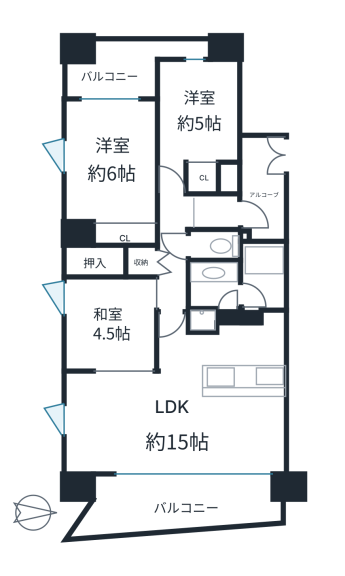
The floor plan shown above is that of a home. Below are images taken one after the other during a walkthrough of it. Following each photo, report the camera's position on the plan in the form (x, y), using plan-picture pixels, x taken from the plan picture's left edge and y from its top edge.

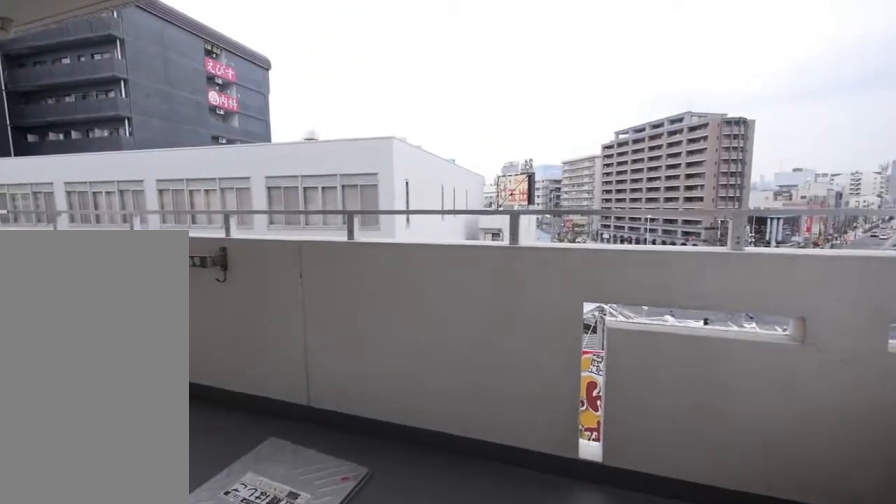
(112, 505)
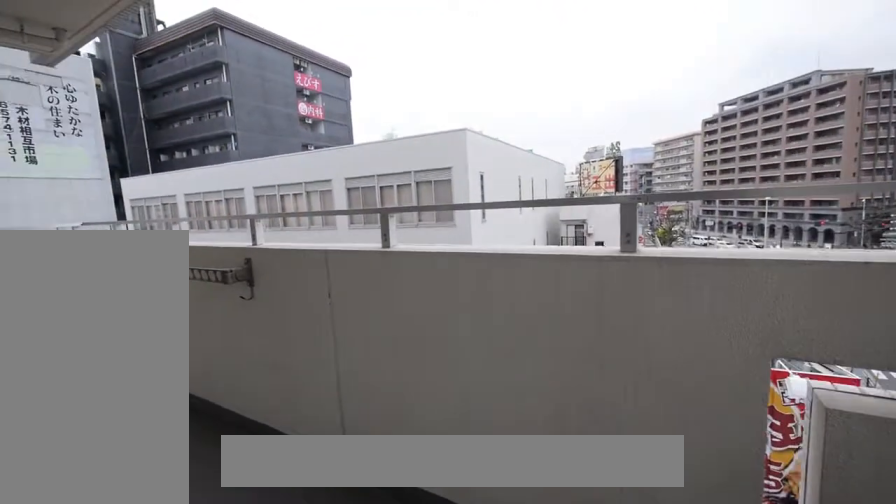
(112, 505)
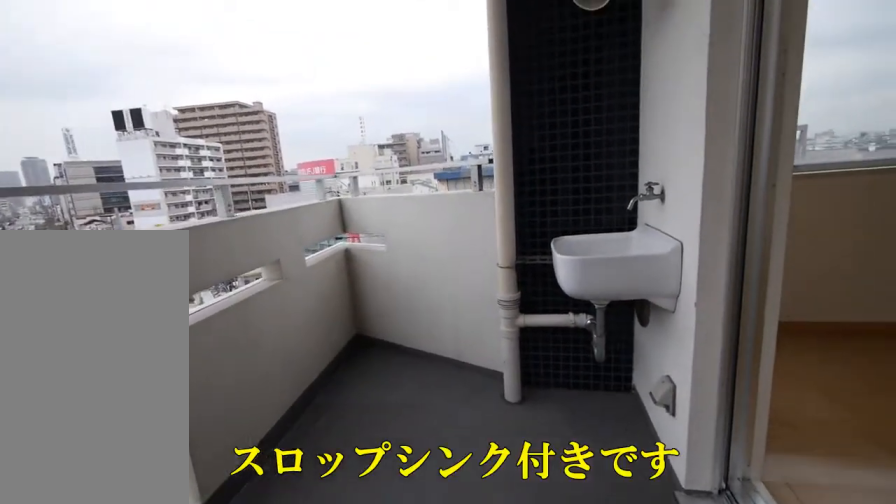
(112, 505)
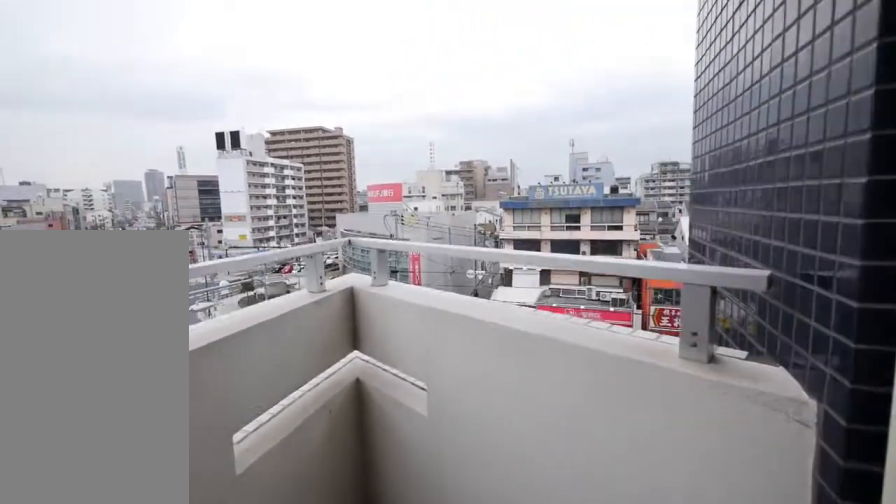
(112, 503)
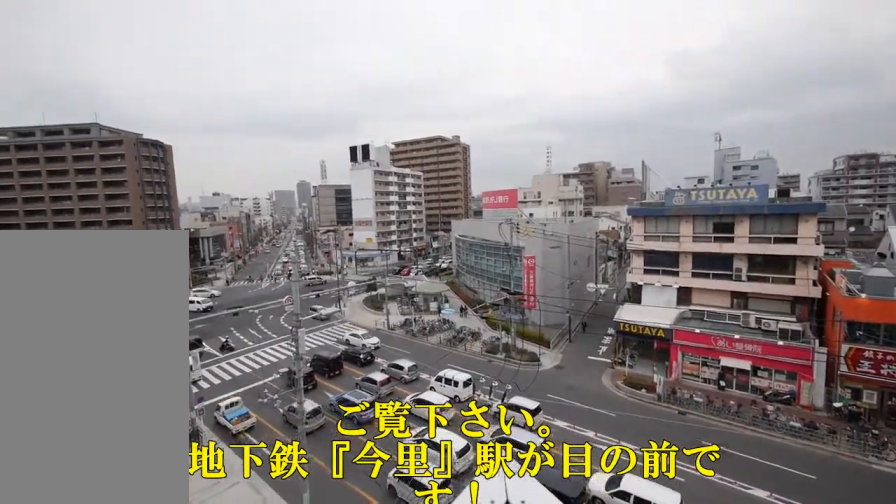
(112, 505)
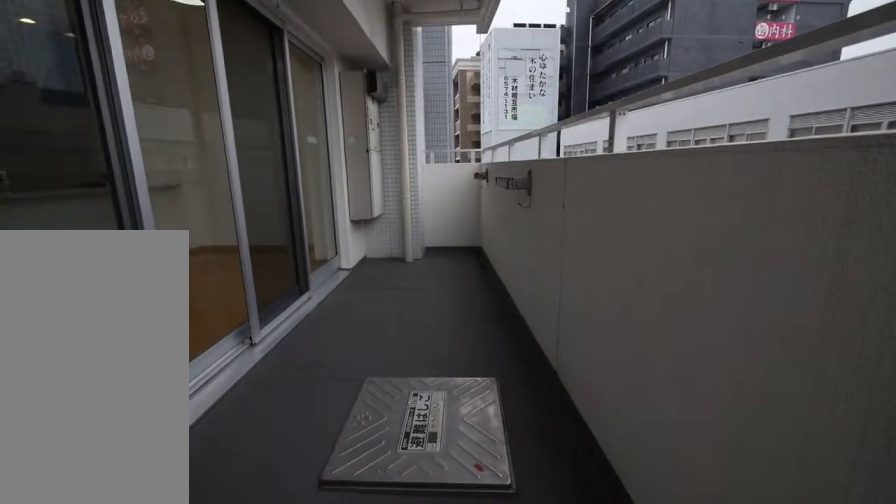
(111, 504)
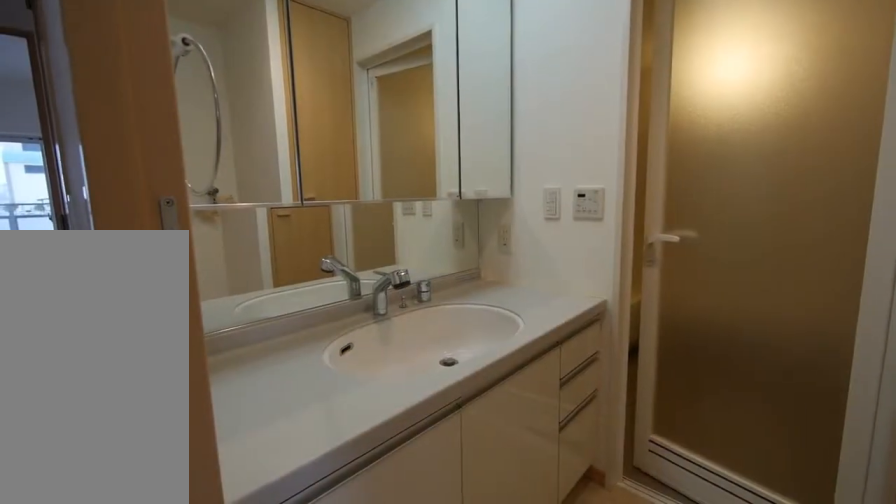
(225, 288)
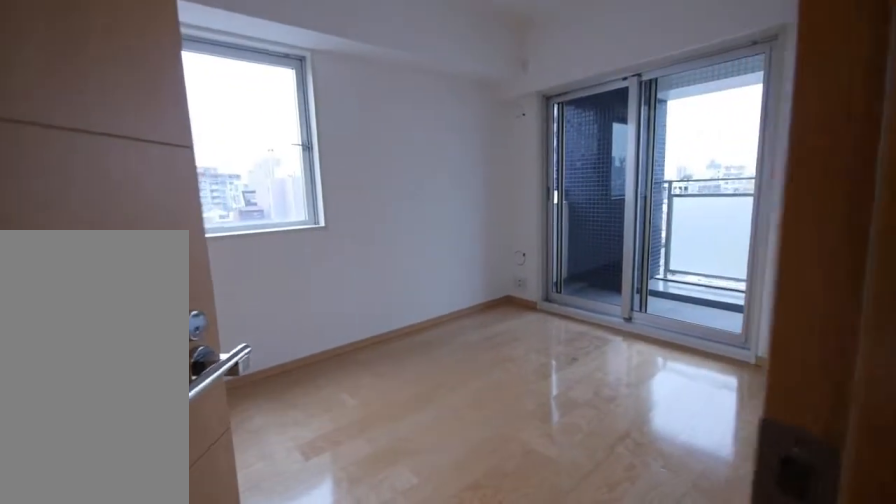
(99, 189)
